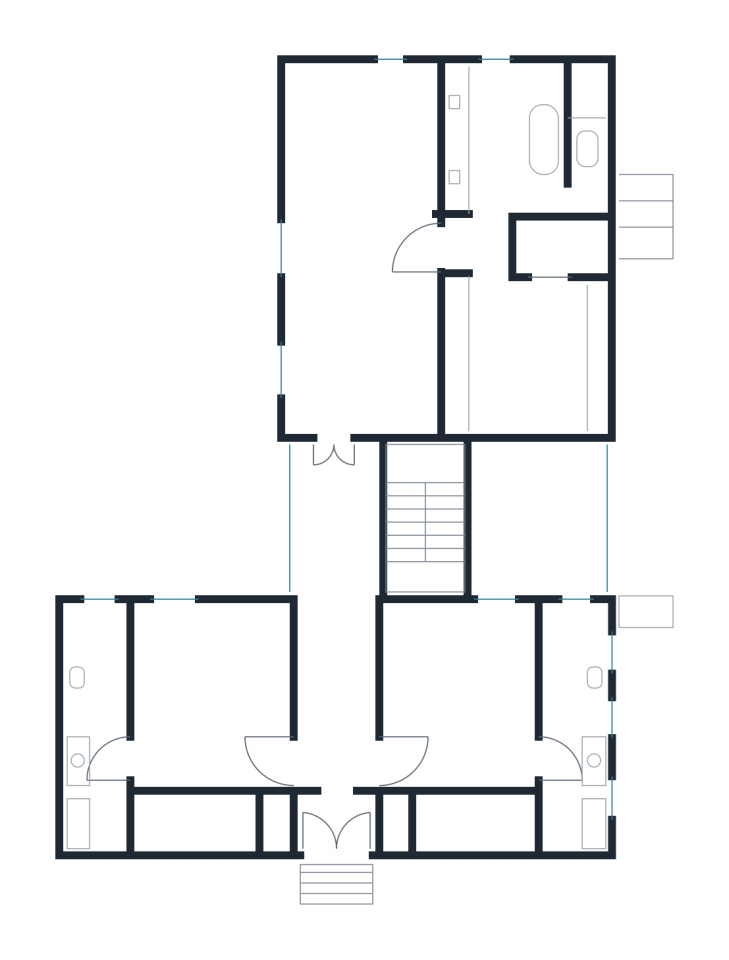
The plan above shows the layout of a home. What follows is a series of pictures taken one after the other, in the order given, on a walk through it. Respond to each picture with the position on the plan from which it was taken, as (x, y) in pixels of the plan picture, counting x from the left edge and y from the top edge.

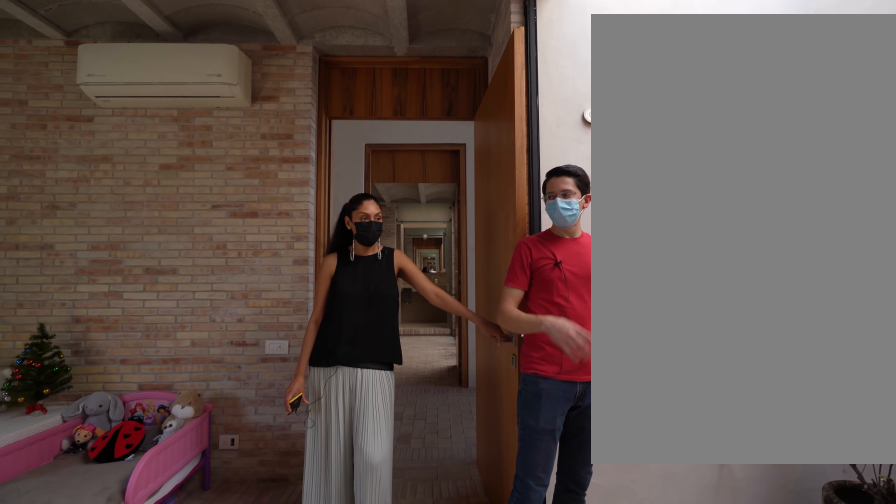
(196, 760)
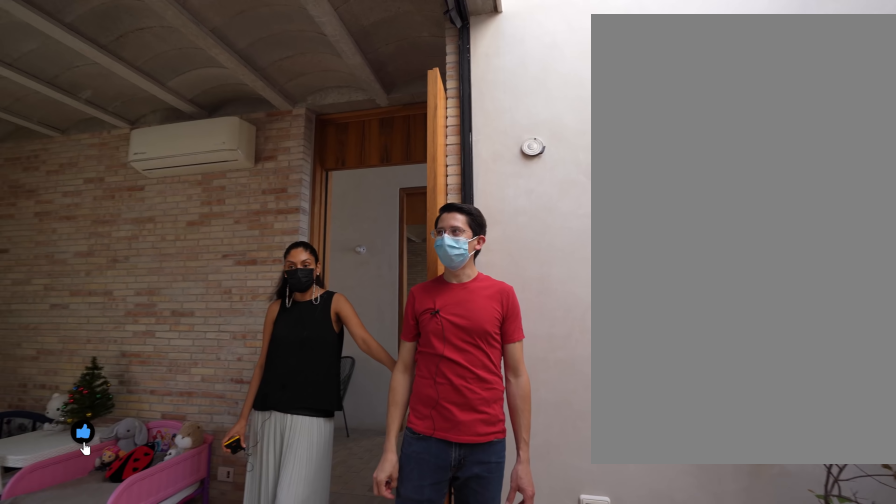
(194, 760)
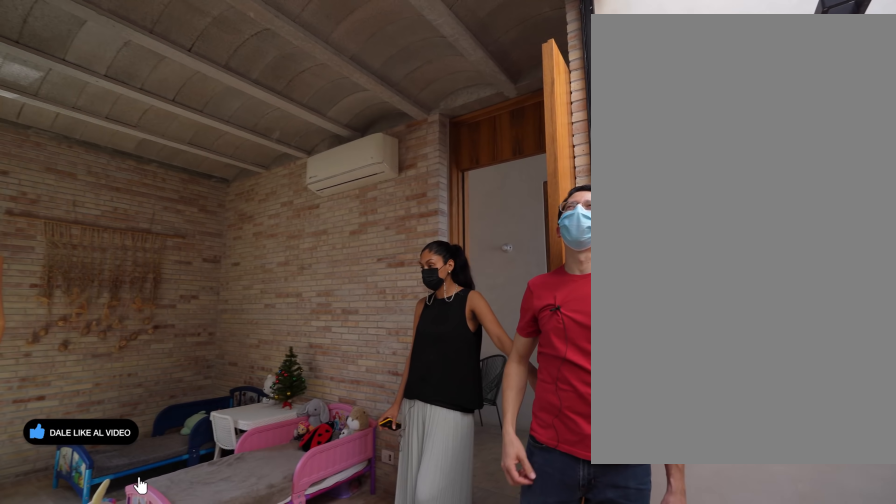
(194, 761)
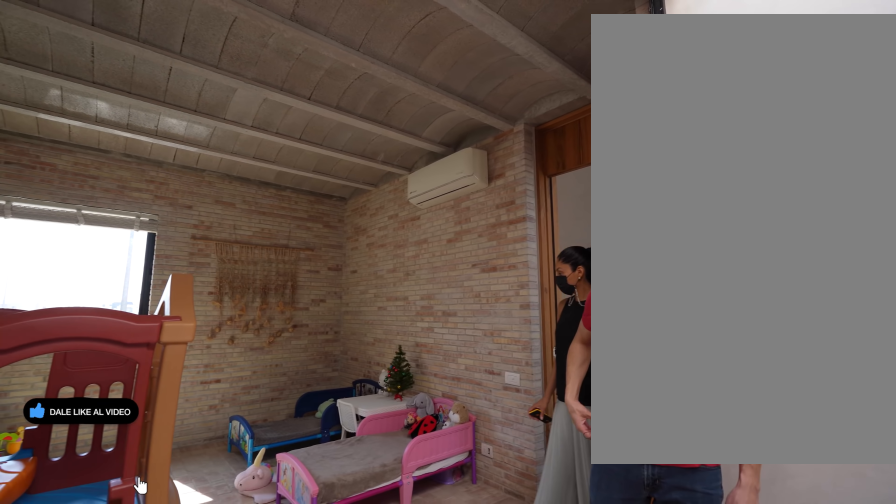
(194, 761)
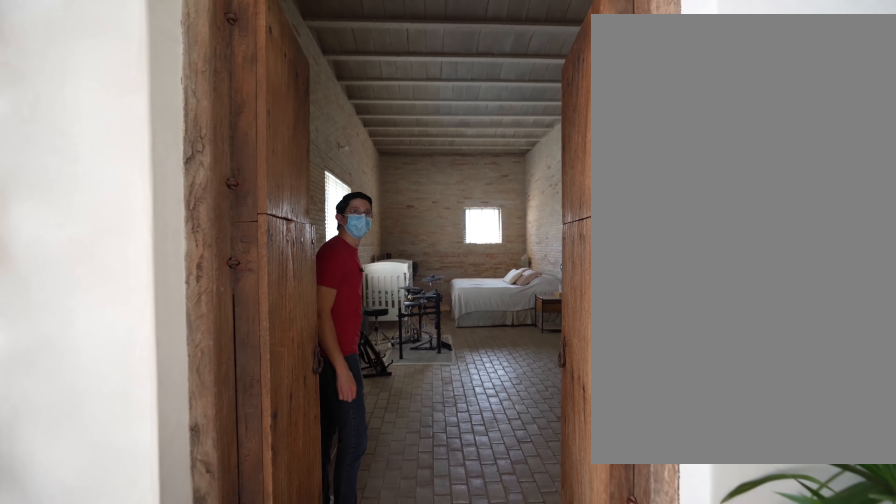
(323, 549)
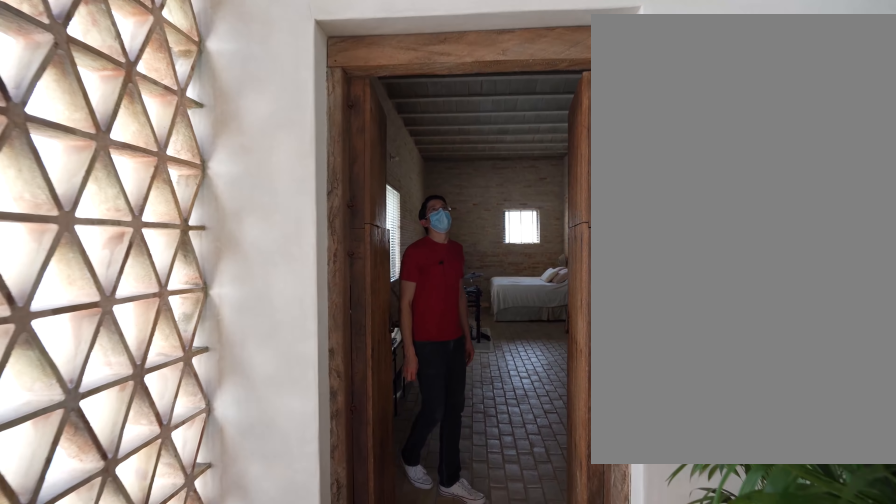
(331, 518)
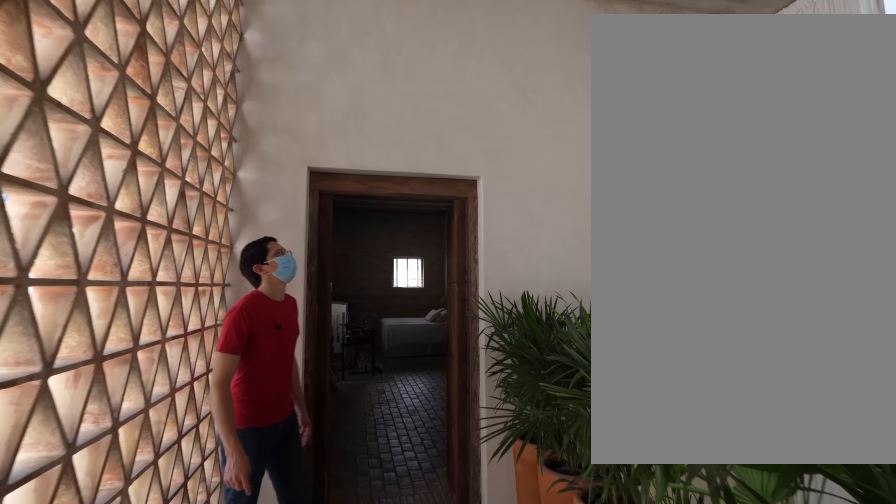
(331, 573)
